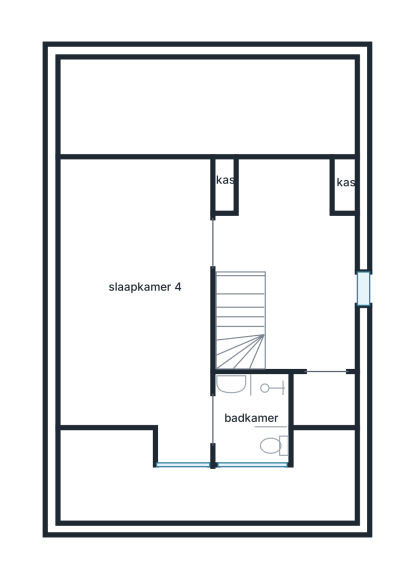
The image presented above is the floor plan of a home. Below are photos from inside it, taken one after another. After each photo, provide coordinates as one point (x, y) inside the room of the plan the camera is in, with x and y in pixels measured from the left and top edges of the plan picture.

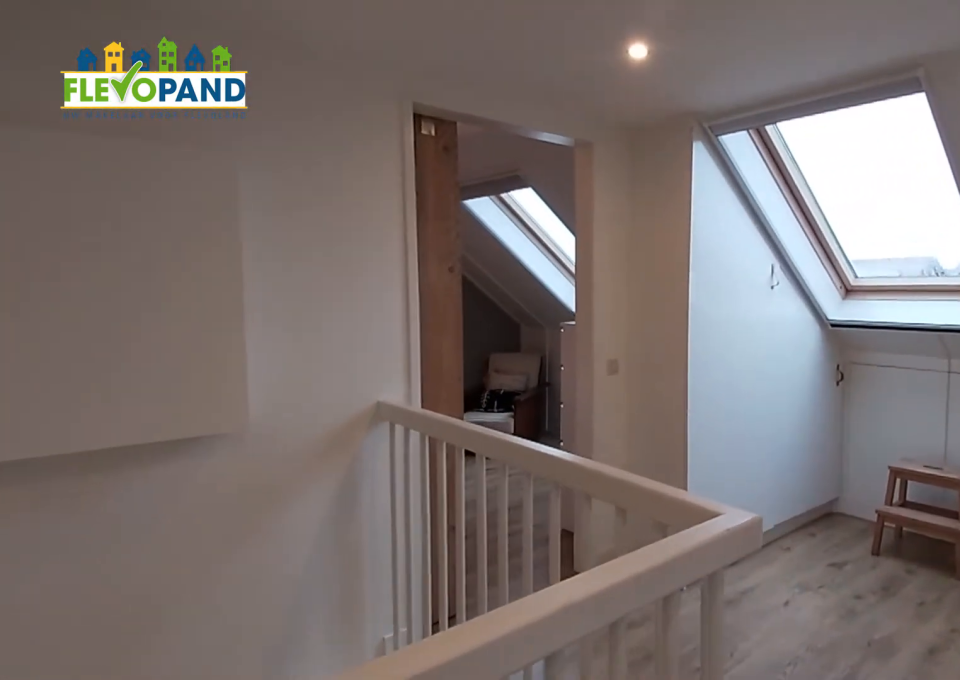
(301, 254)
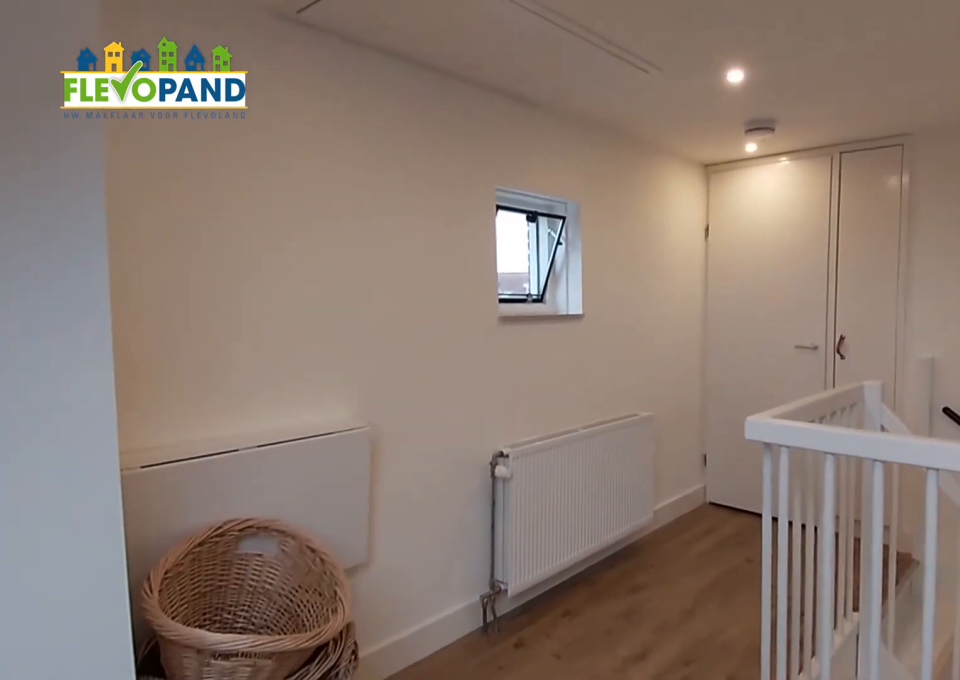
(301, 254)
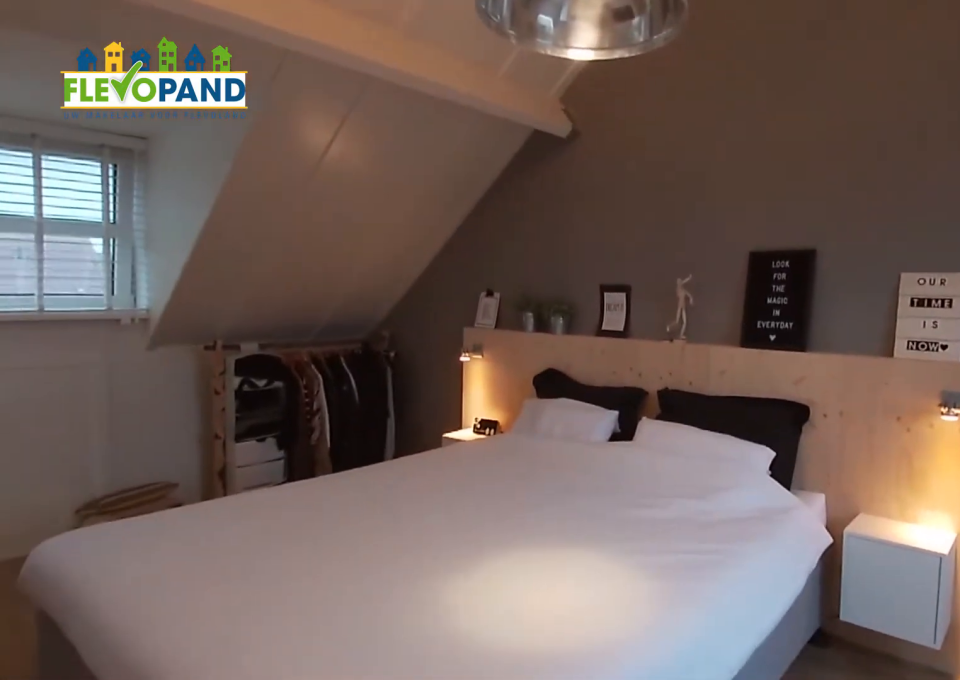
(142, 335)
